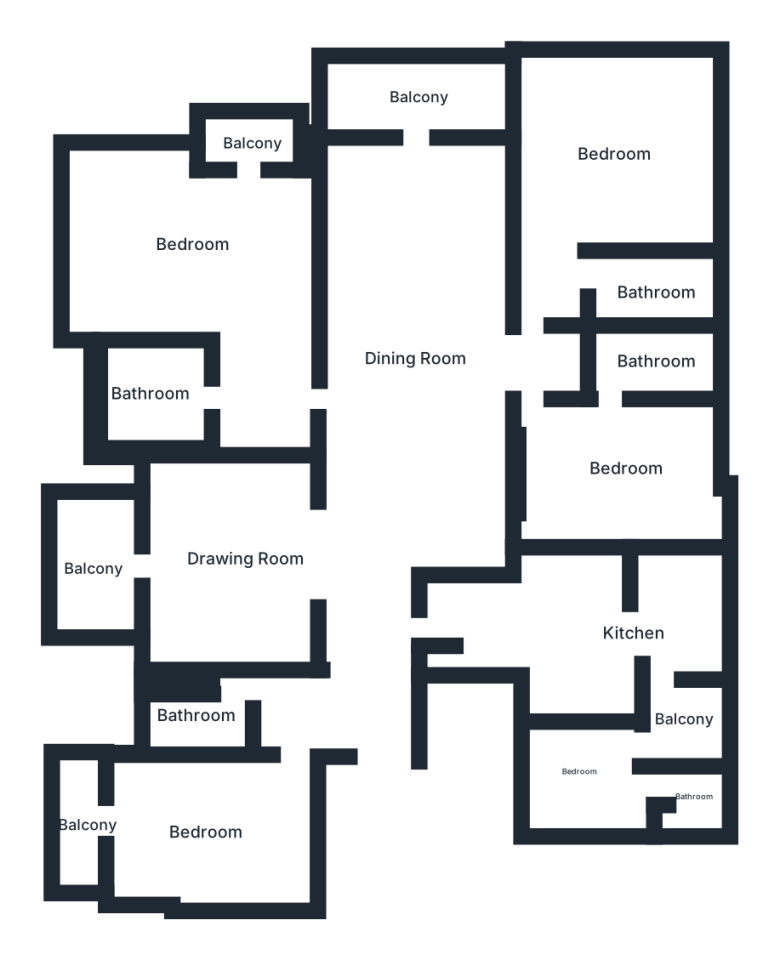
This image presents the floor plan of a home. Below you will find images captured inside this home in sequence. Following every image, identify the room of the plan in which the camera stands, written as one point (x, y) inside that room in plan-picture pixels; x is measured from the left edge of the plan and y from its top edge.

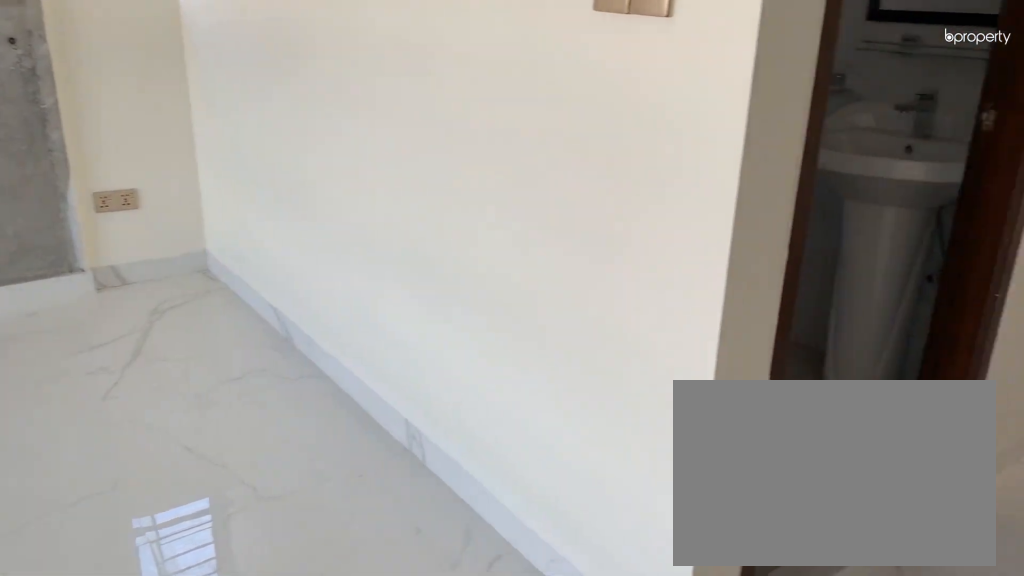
(614, 151)
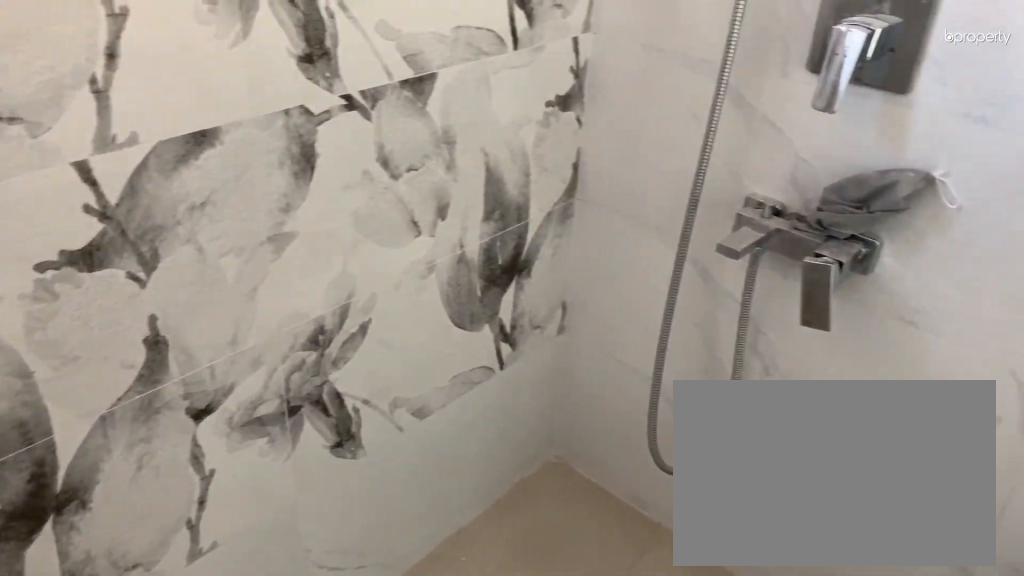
(653, 296)
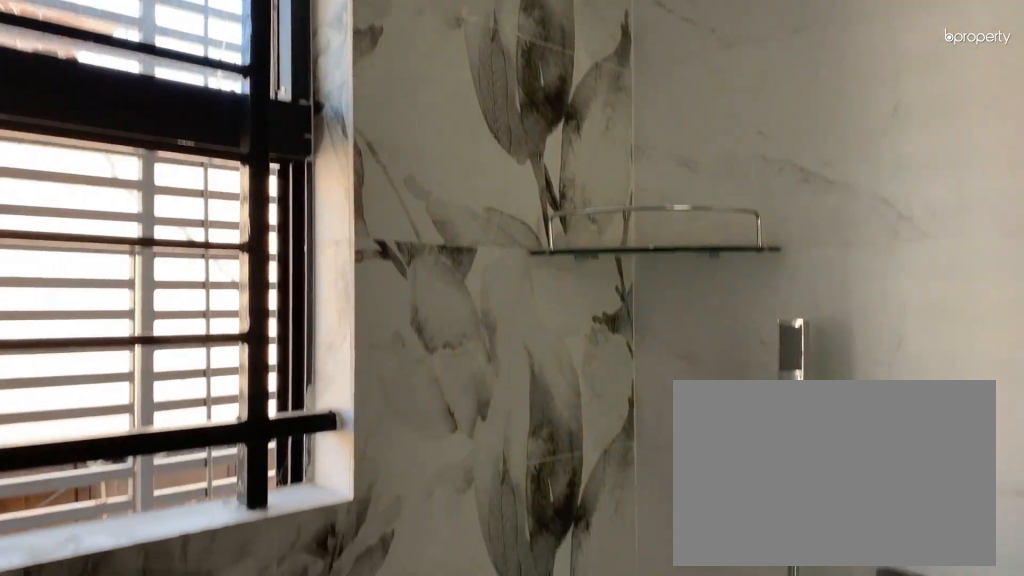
(653, 296)
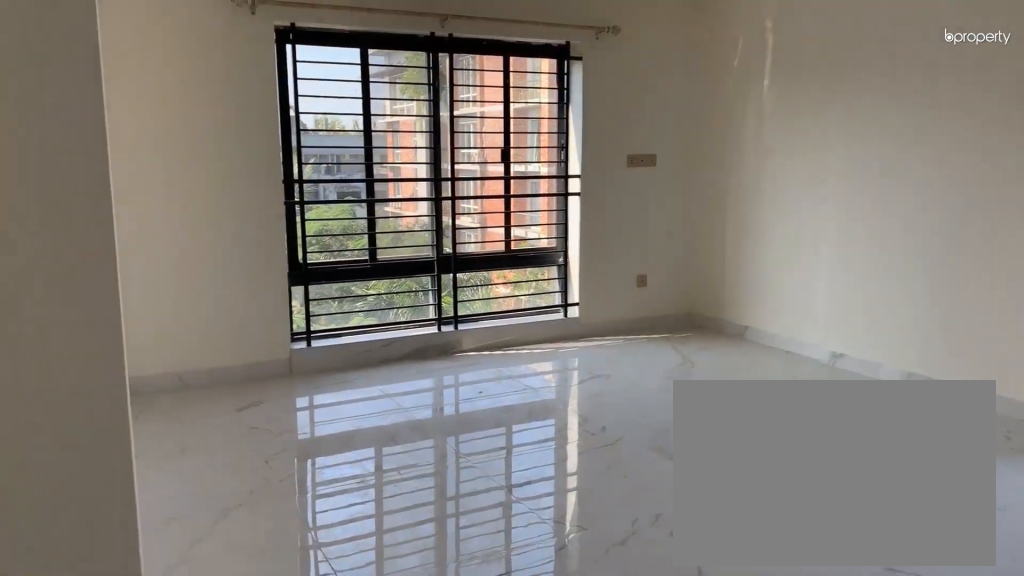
(196, 250)
